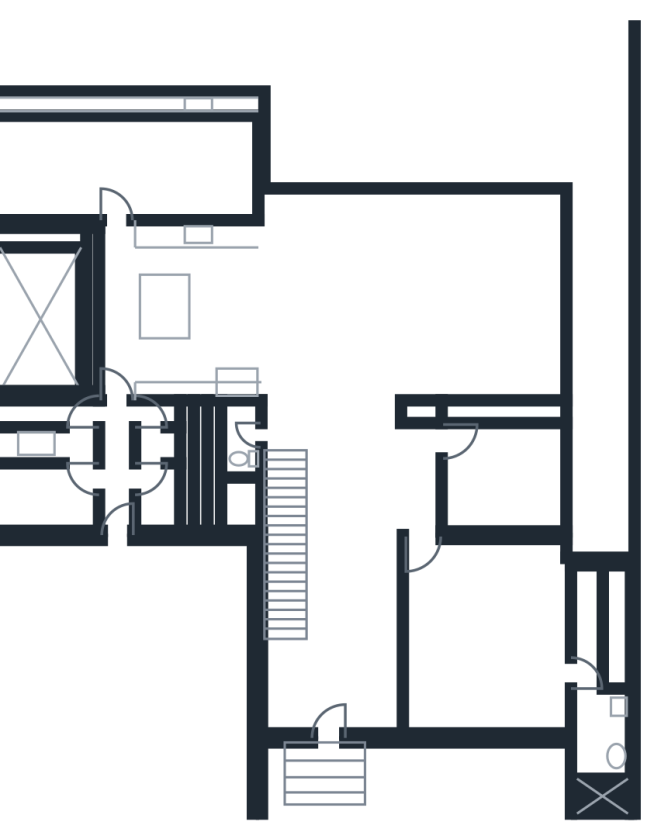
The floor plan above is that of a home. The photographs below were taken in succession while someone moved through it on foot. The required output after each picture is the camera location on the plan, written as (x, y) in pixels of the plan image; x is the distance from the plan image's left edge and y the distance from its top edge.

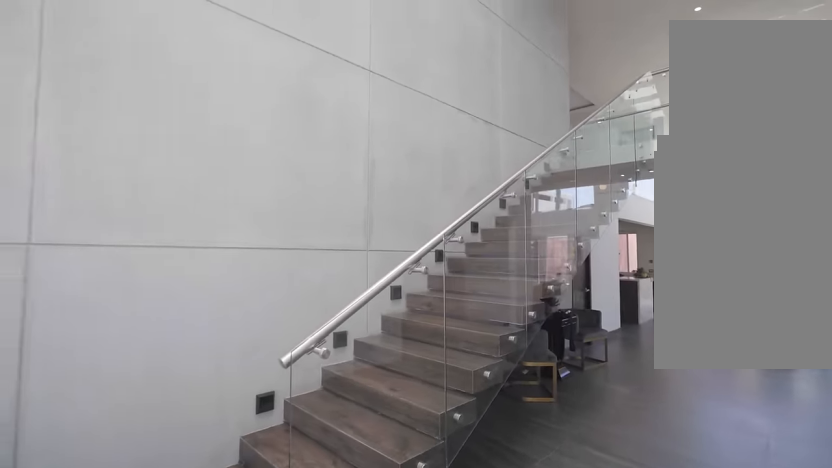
(336, 703)
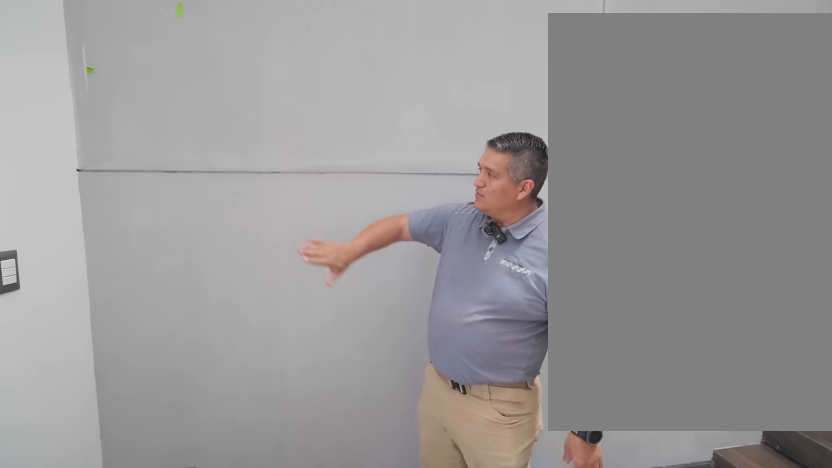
(323, 698)
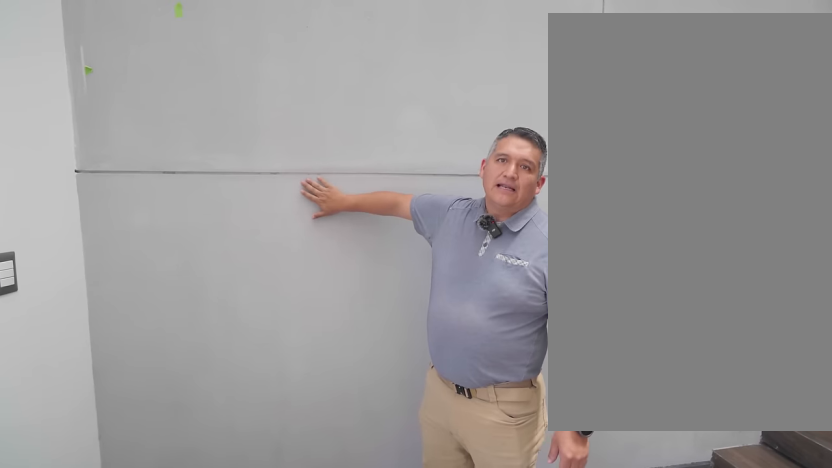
(323, 698)
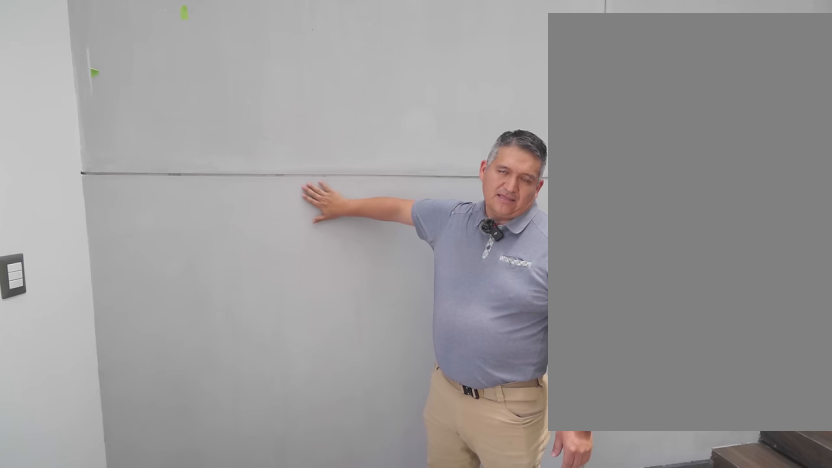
(323, 698)
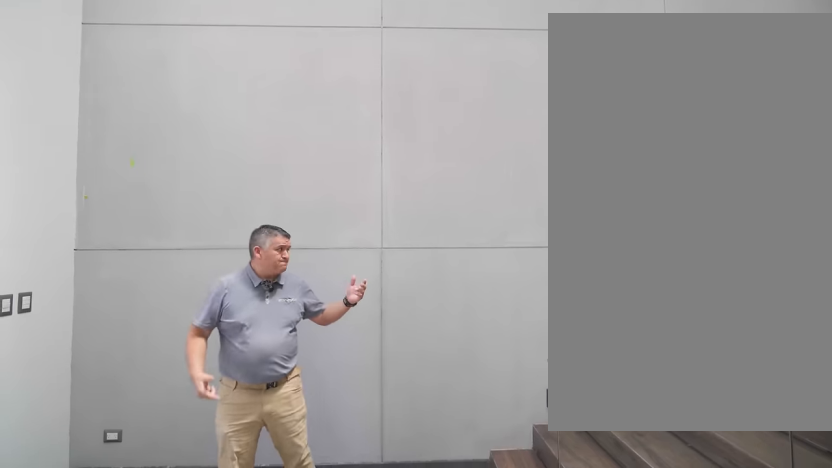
(308, 696)
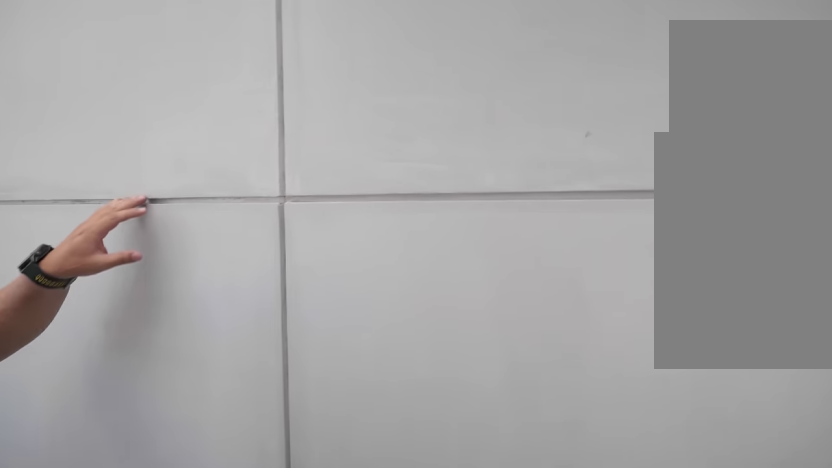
(305, 685)
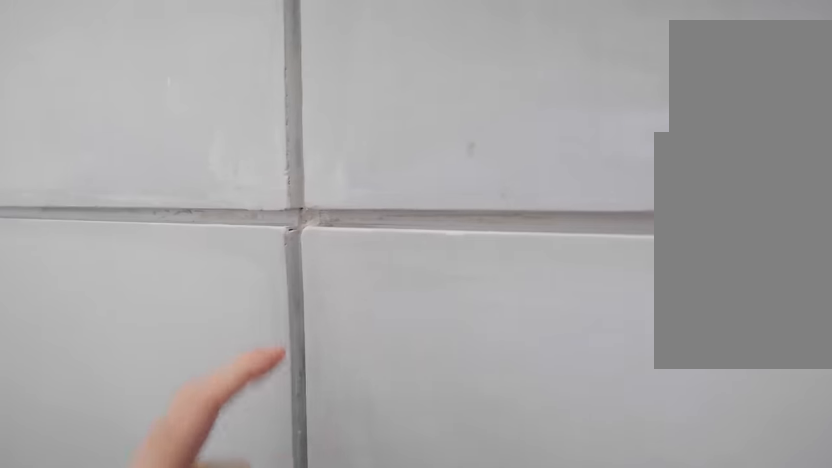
(303, 684)
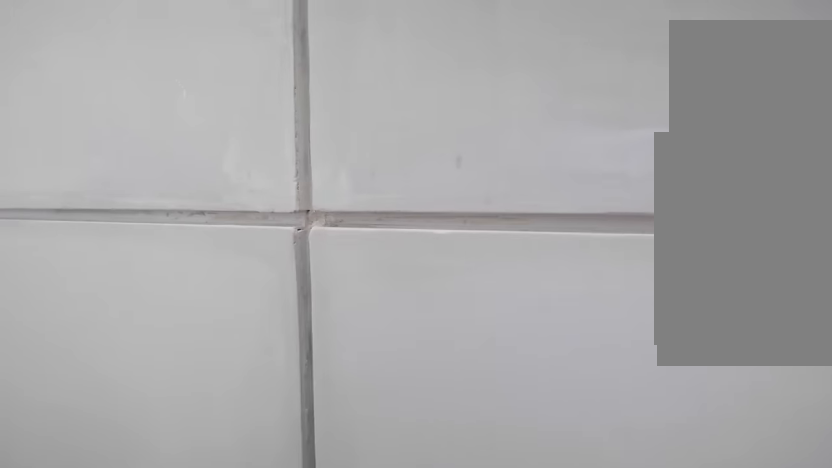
(304, 684)
